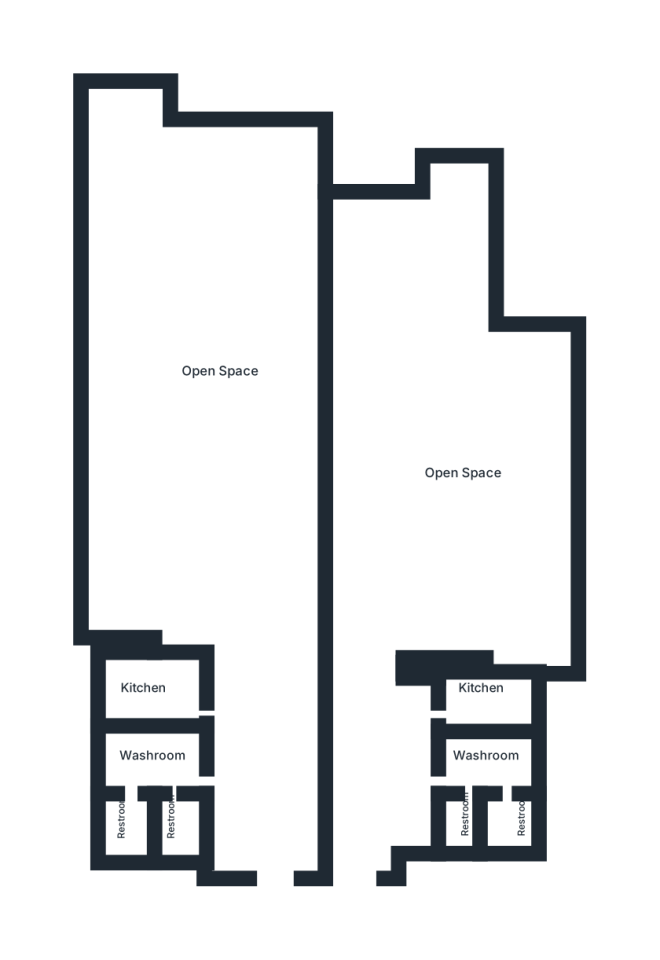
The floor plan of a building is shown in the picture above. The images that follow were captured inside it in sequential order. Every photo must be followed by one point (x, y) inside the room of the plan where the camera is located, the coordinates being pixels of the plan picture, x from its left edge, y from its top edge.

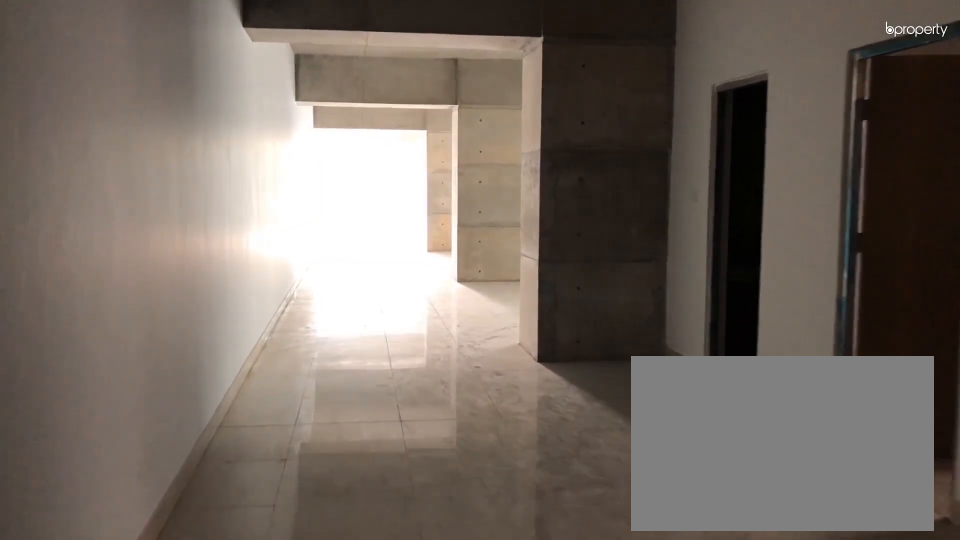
(369, 817)
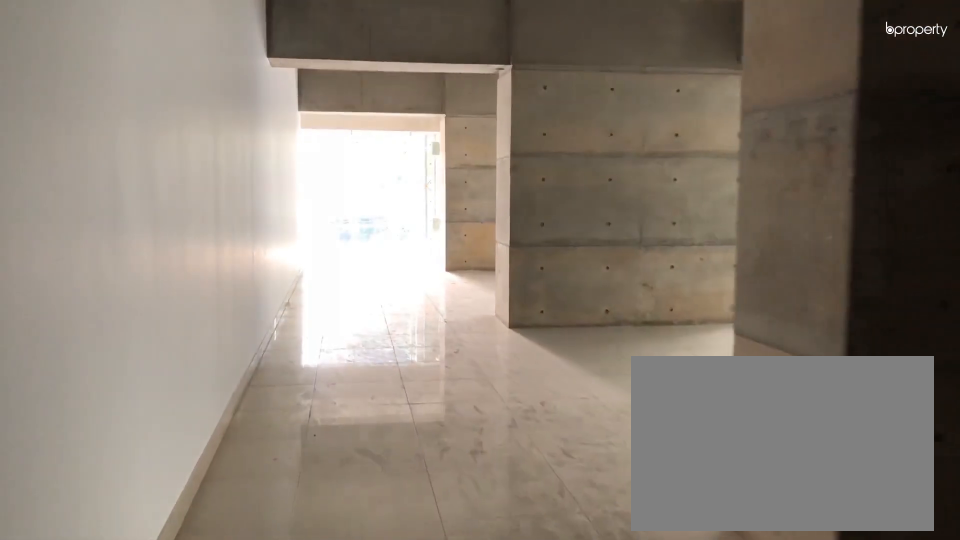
(383, 540)
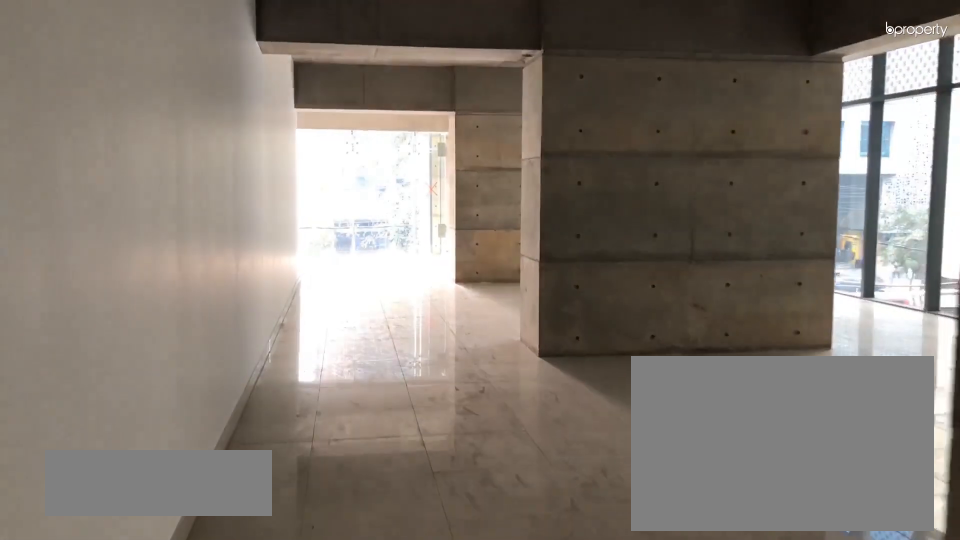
(383, 540)
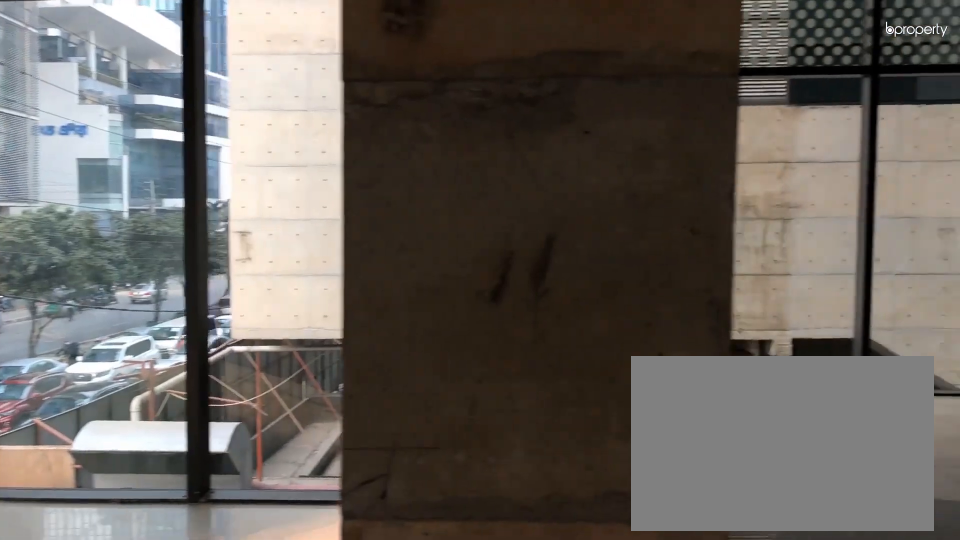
(369, 393)
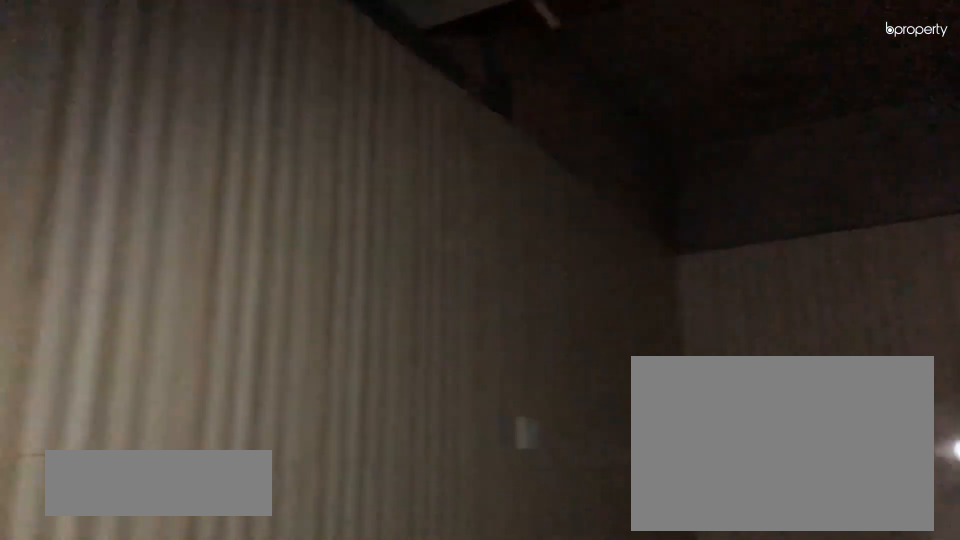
(482, 709)
